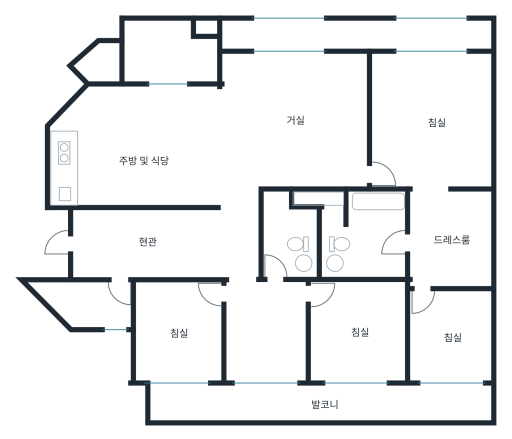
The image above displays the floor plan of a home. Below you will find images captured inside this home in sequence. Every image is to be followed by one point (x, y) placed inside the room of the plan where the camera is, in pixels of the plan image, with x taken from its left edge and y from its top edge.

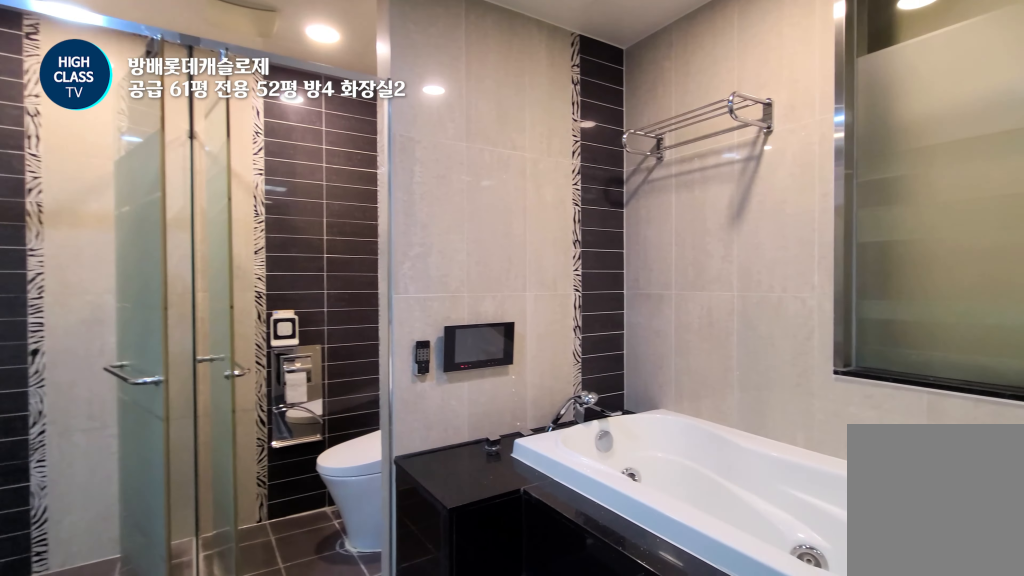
(362, 234)
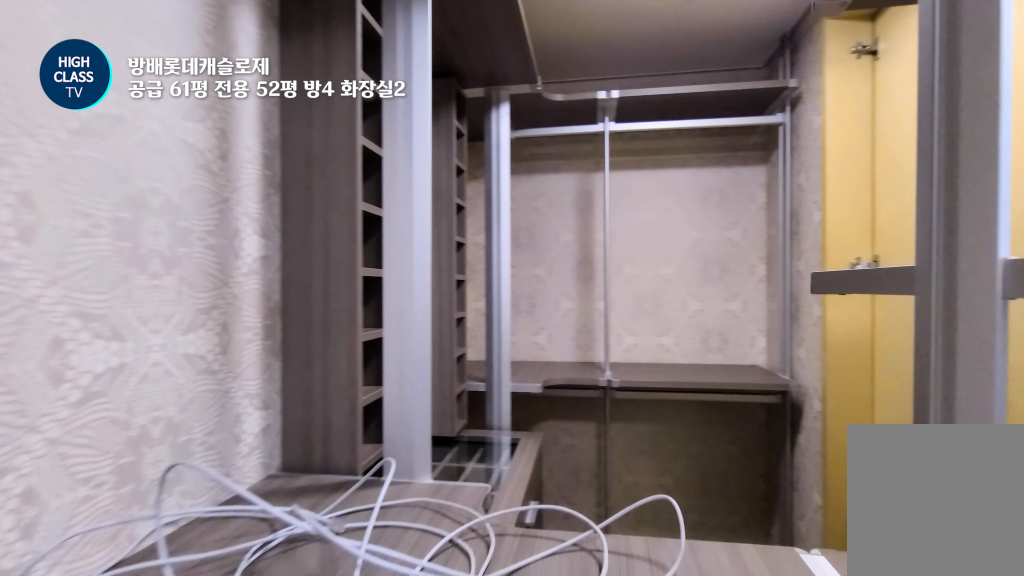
(449, 236)
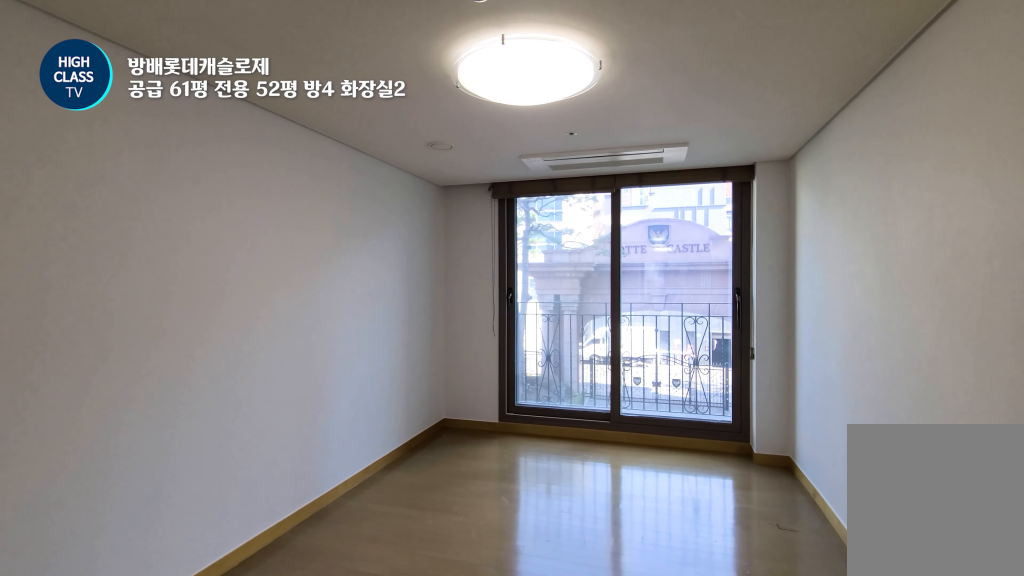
(452, 353)
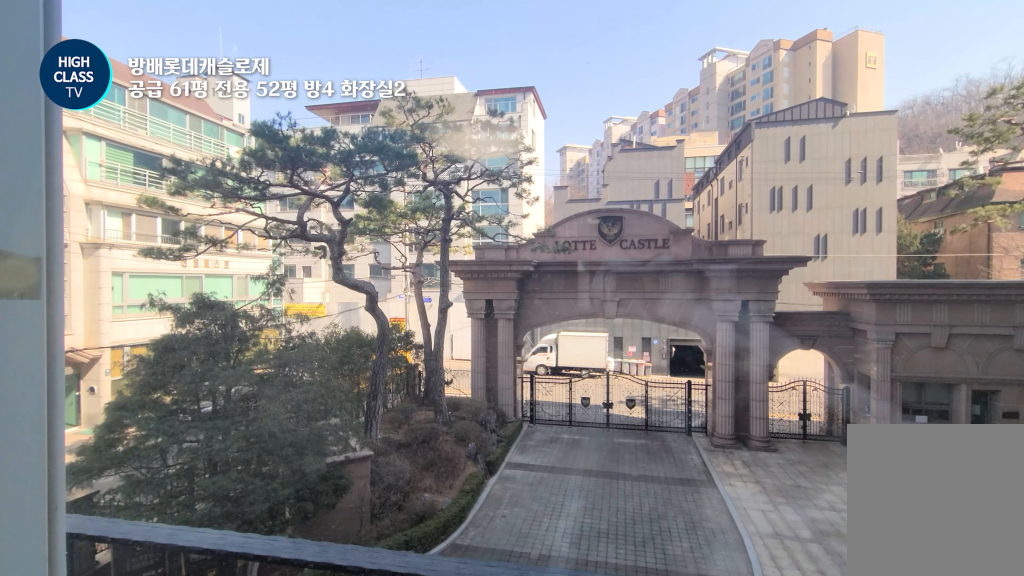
(452, 353)
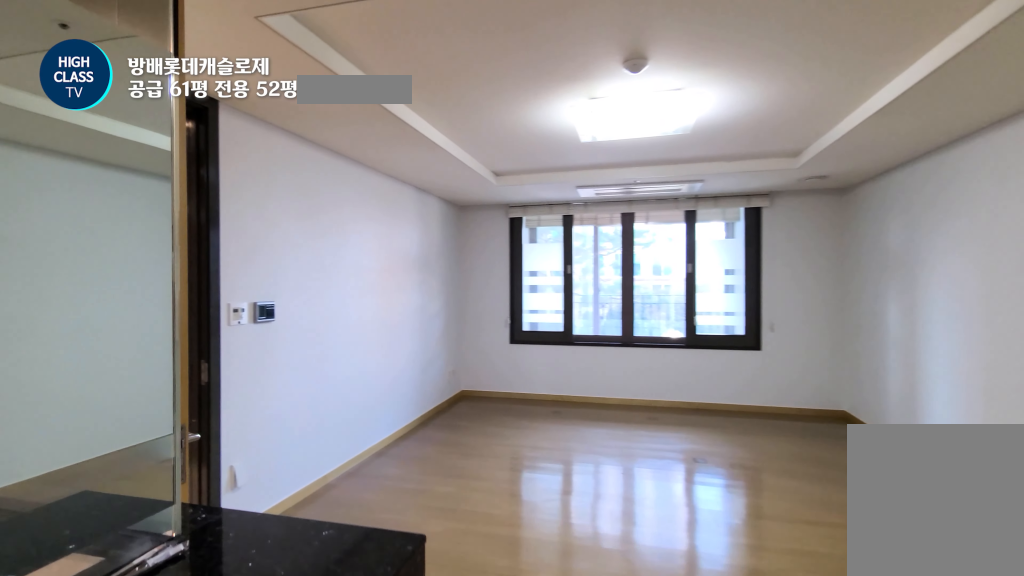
(449, 241)
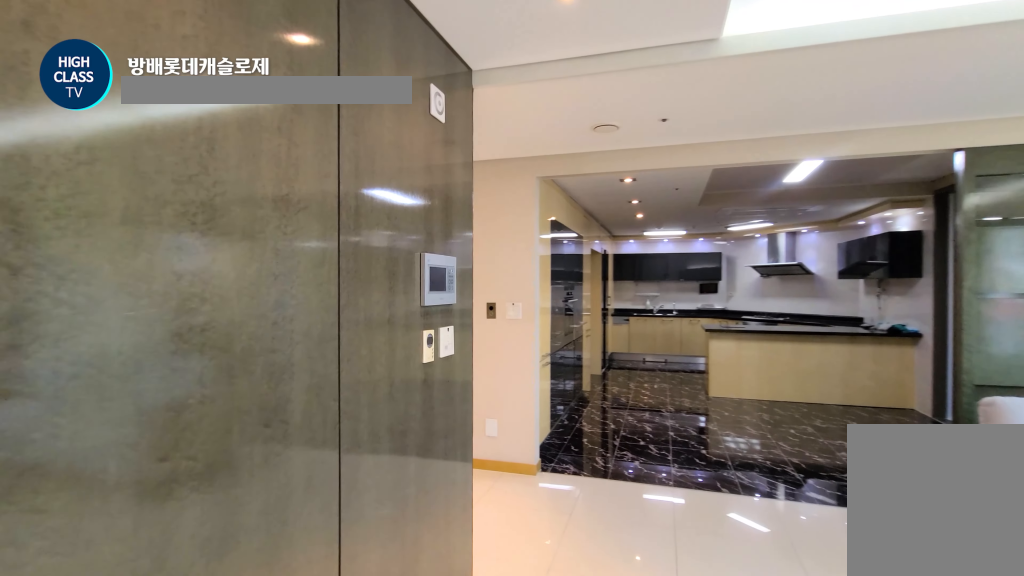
(295, 112)
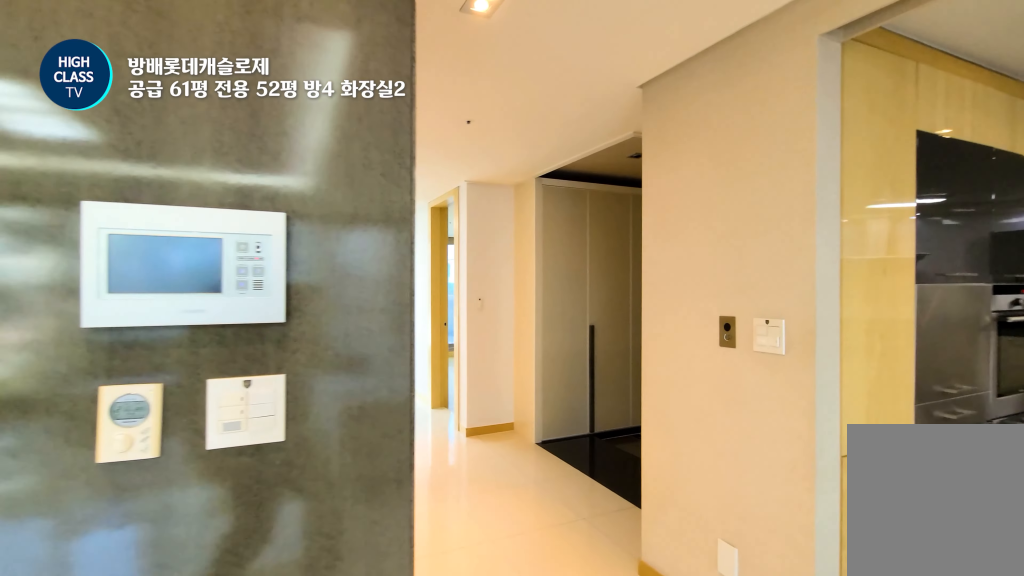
(295, 112)
